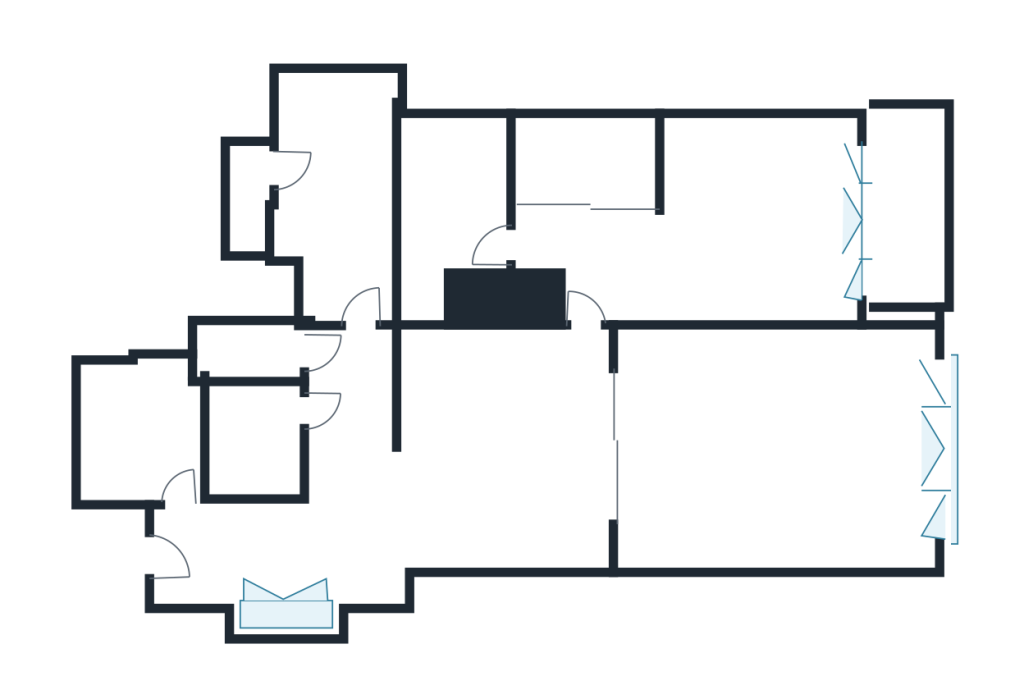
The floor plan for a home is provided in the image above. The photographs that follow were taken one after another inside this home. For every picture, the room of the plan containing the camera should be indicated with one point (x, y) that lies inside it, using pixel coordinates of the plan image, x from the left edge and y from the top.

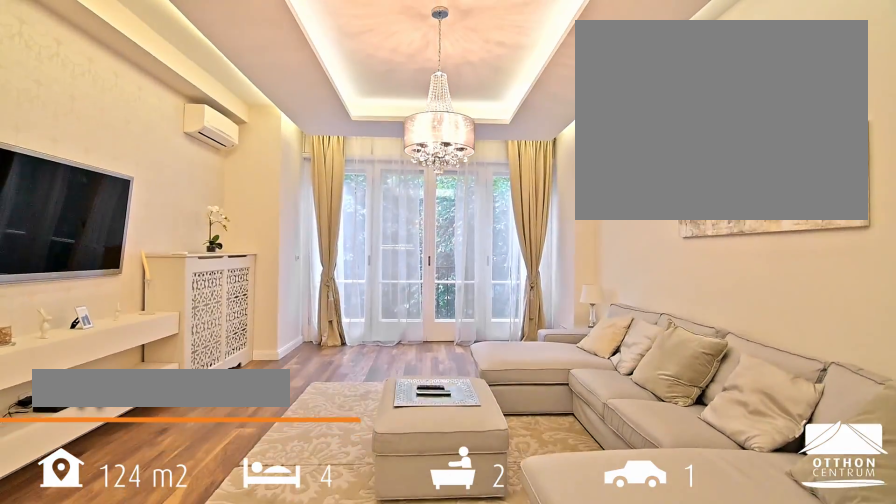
(779, 459)
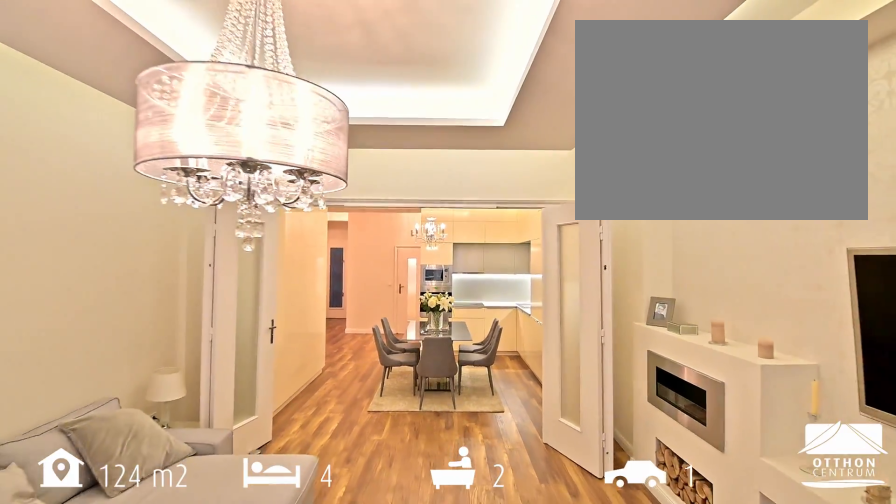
(779, 459)
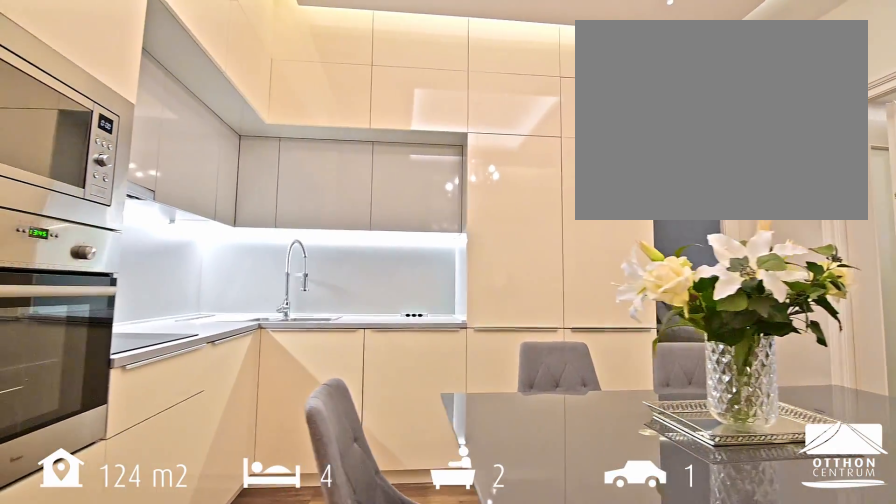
(534, 461)
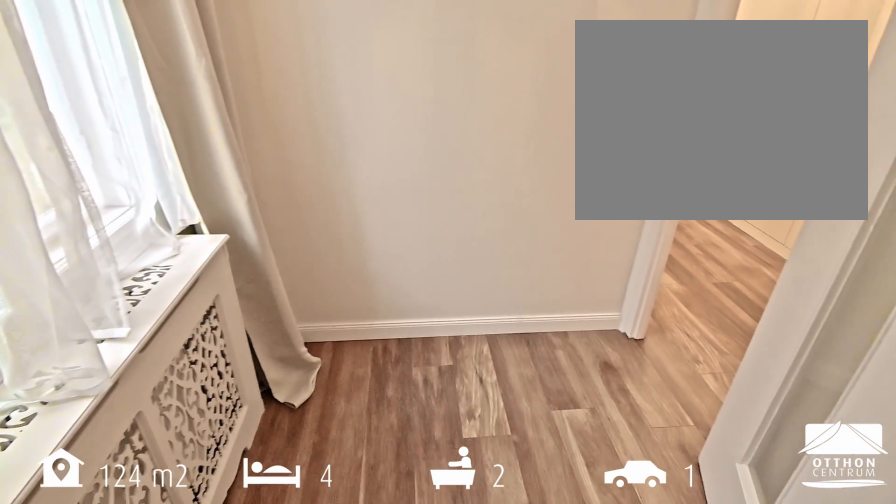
(147, 451)
